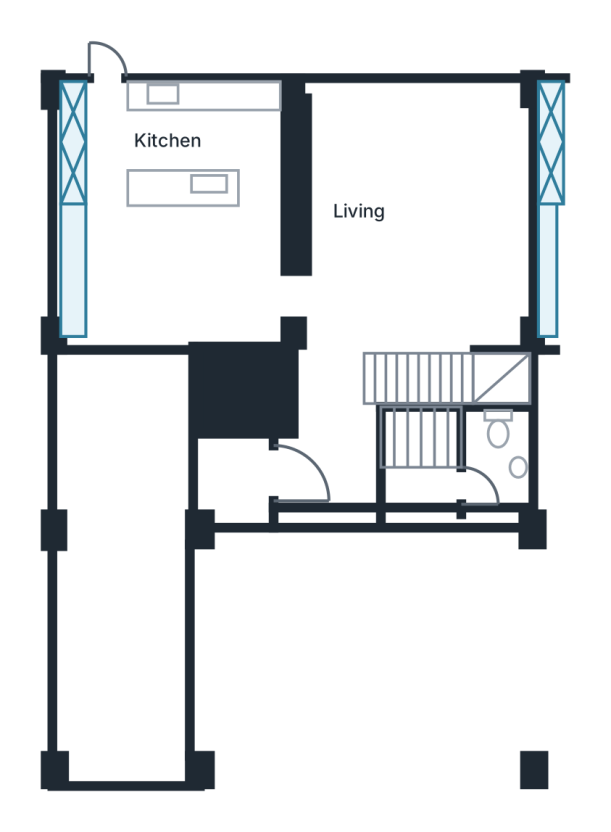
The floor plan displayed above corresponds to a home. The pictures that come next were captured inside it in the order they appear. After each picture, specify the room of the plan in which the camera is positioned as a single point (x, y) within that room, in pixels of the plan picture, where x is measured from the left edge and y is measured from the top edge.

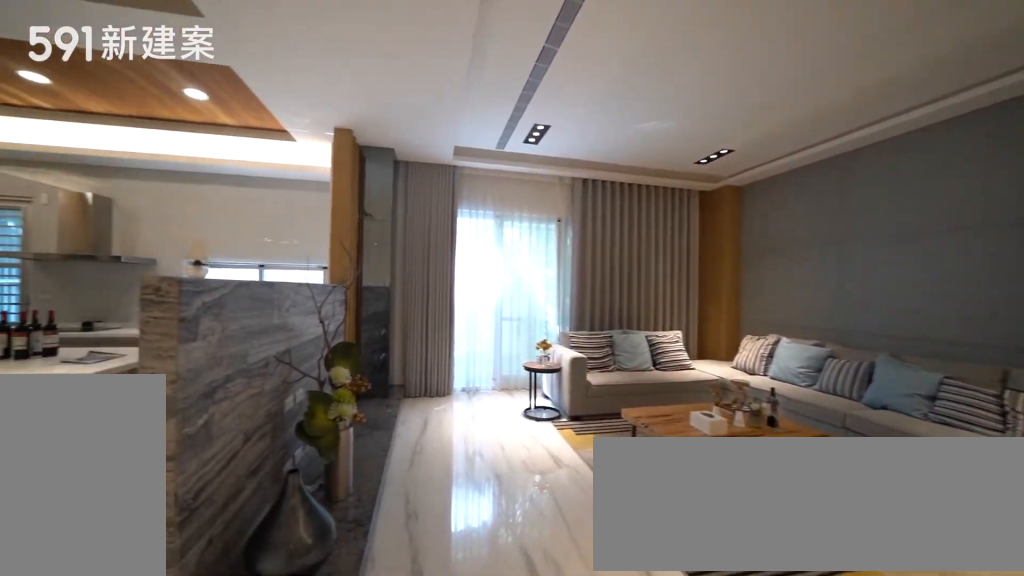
(413, 211)
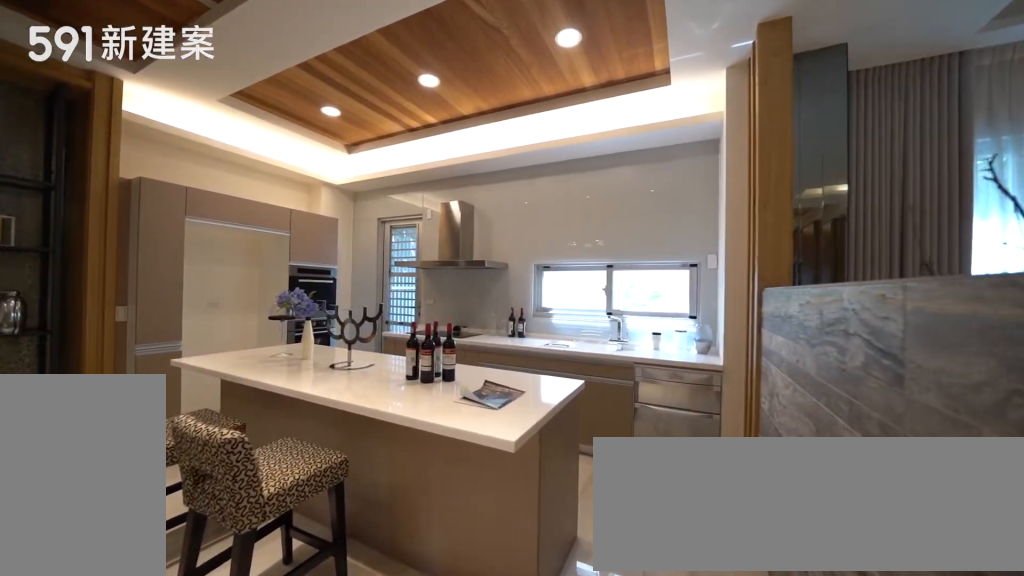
(156, 160)
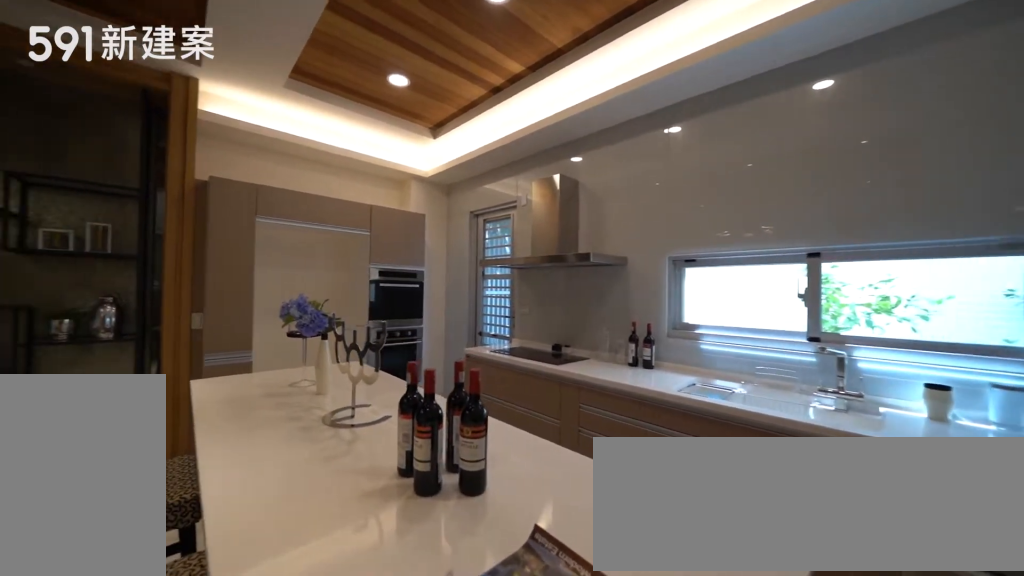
(156, 160)
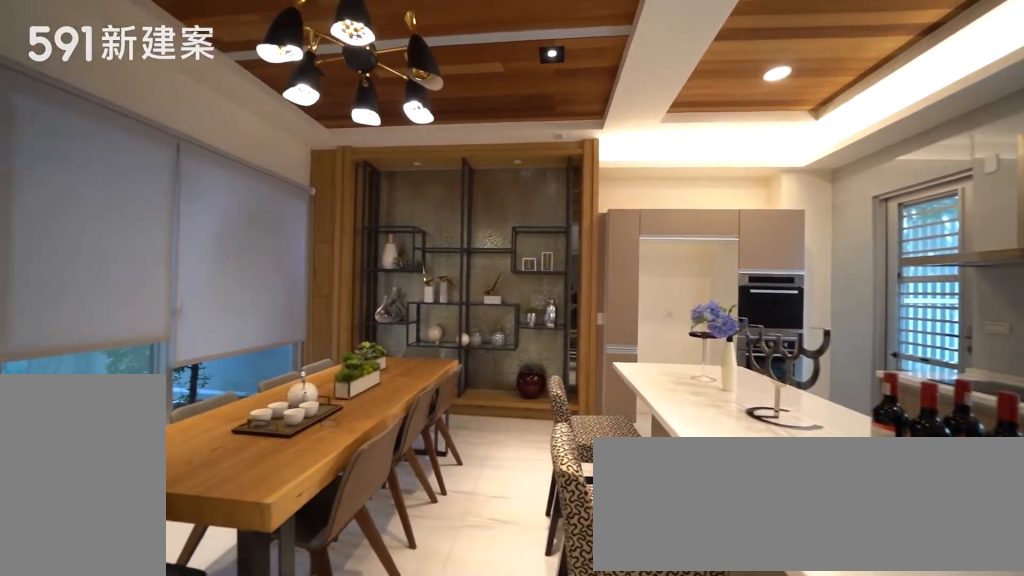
(160, 297)
